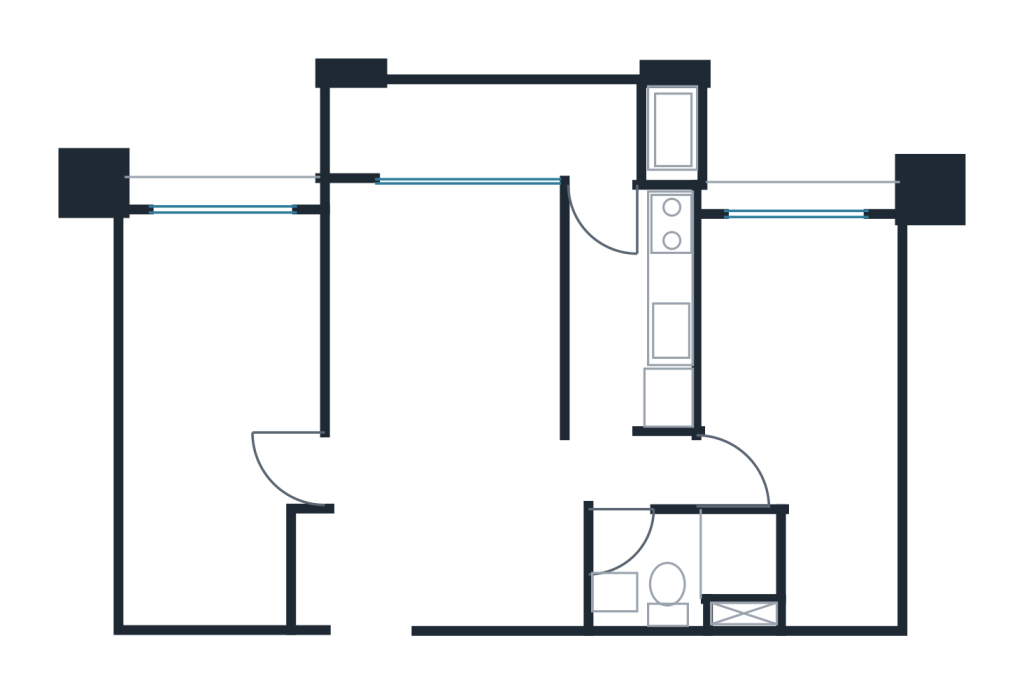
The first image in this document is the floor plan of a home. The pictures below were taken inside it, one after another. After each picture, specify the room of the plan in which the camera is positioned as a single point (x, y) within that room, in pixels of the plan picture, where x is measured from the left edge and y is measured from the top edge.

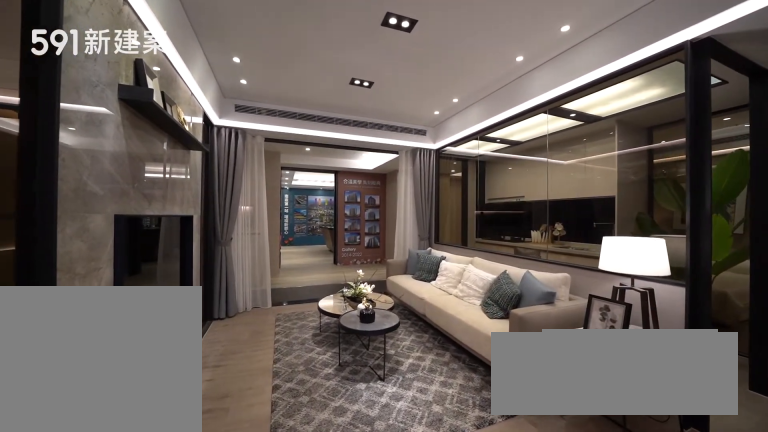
(446, 317)
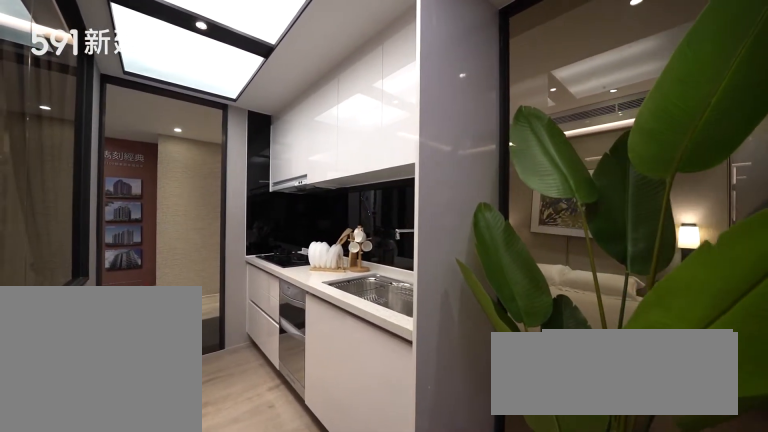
(634, 305)
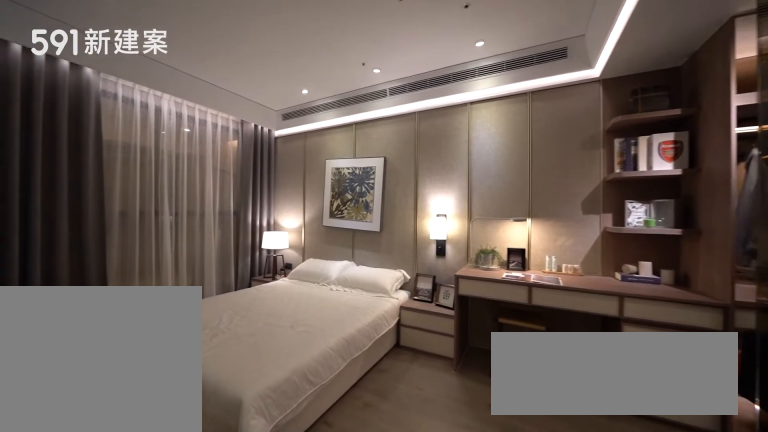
(811, 401)
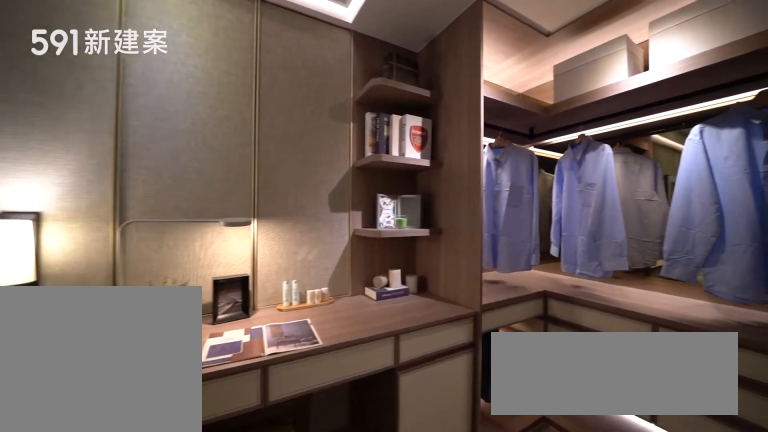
(811, 401)
